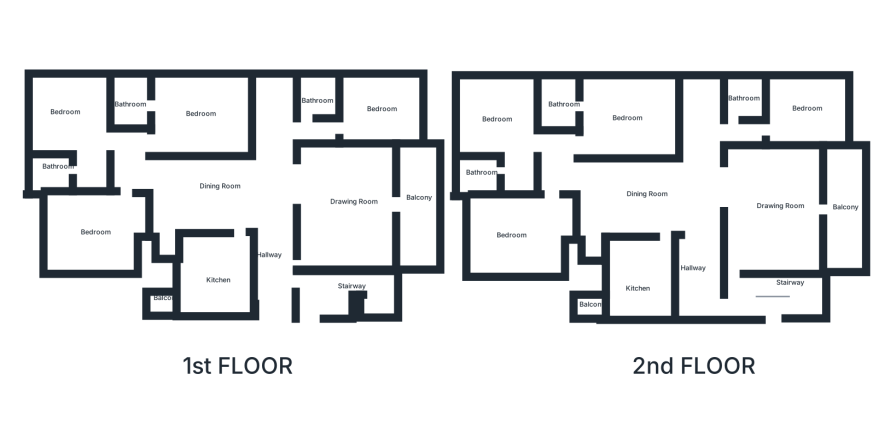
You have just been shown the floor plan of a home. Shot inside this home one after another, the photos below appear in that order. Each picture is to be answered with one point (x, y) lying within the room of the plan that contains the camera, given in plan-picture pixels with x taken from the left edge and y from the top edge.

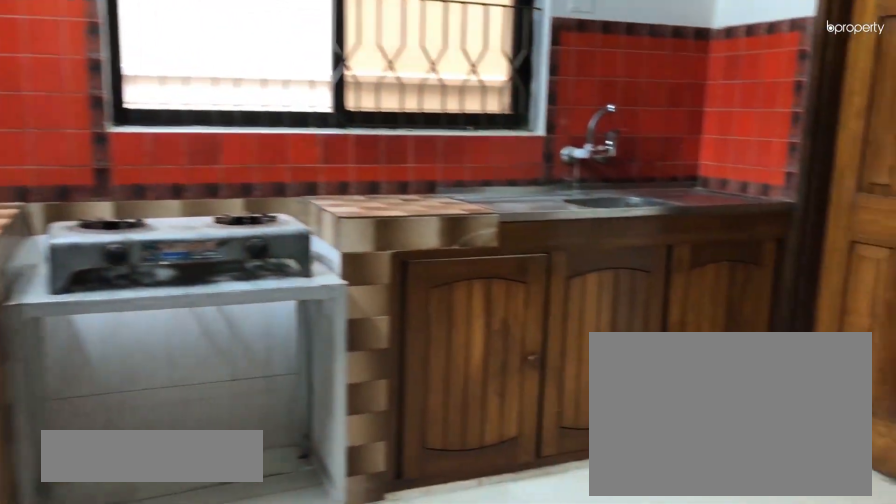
(216, 277)
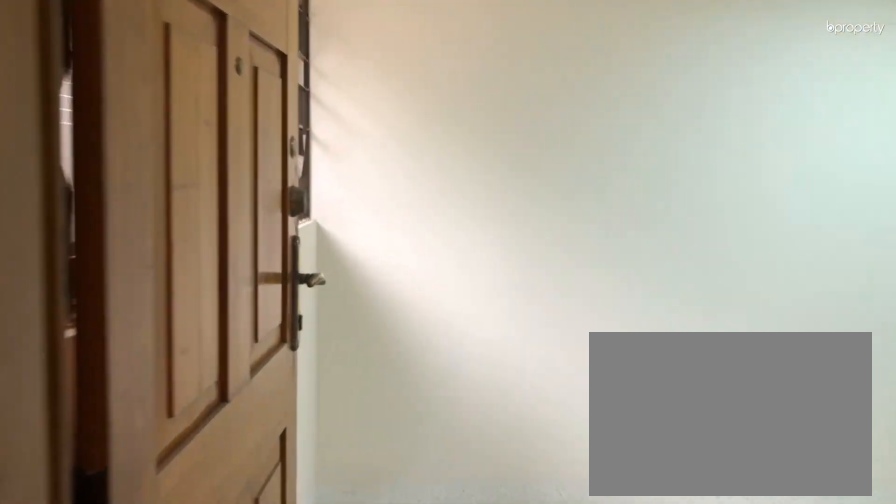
(758, 304)
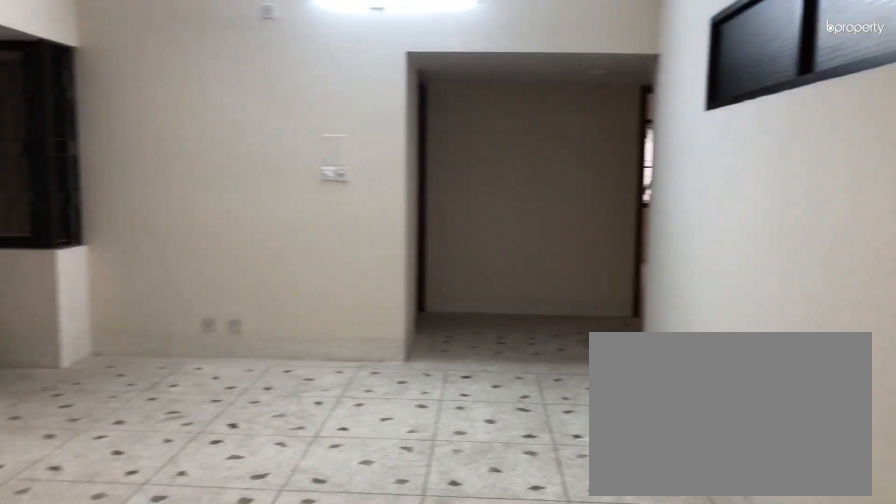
(680, 193)
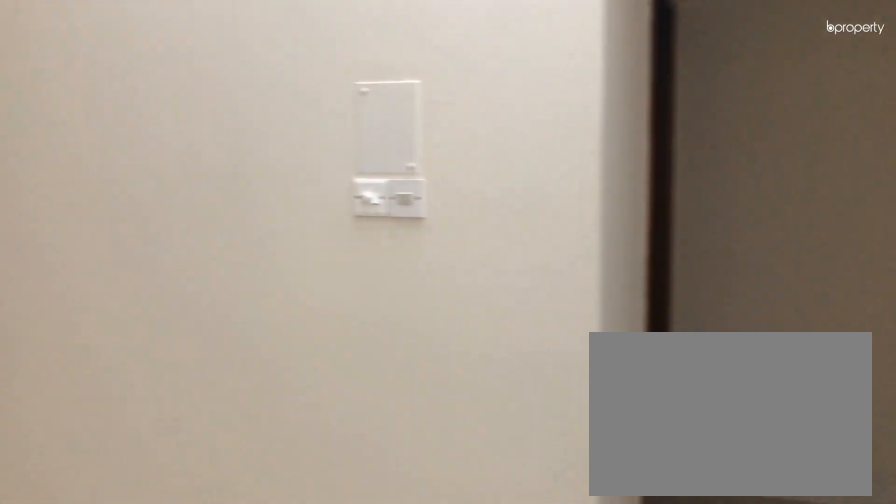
(627, 192)
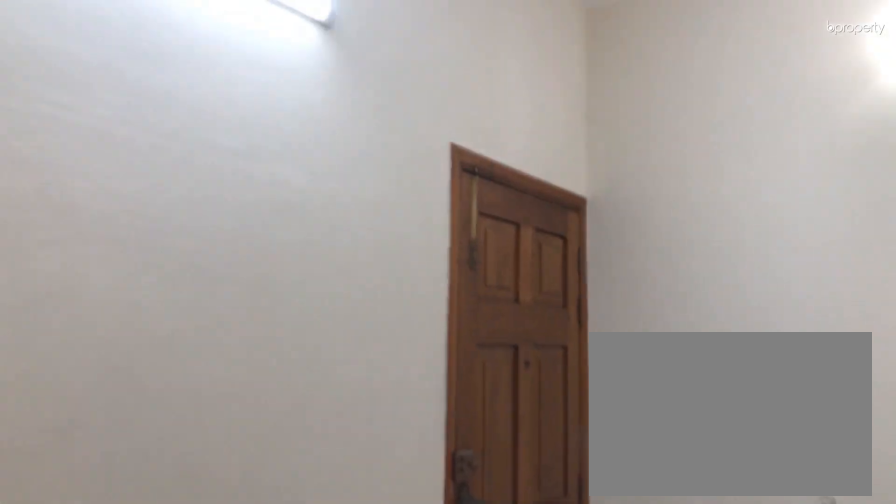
(781, 212)
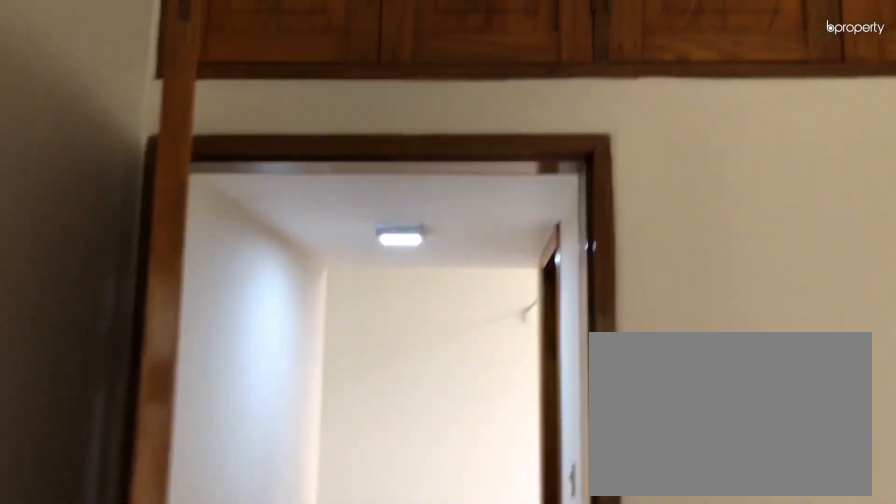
(810, 113)
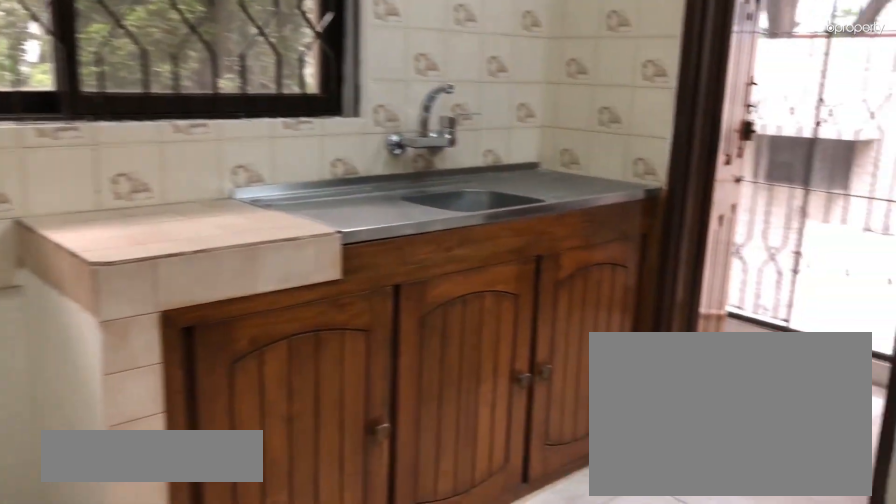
(641, 276)
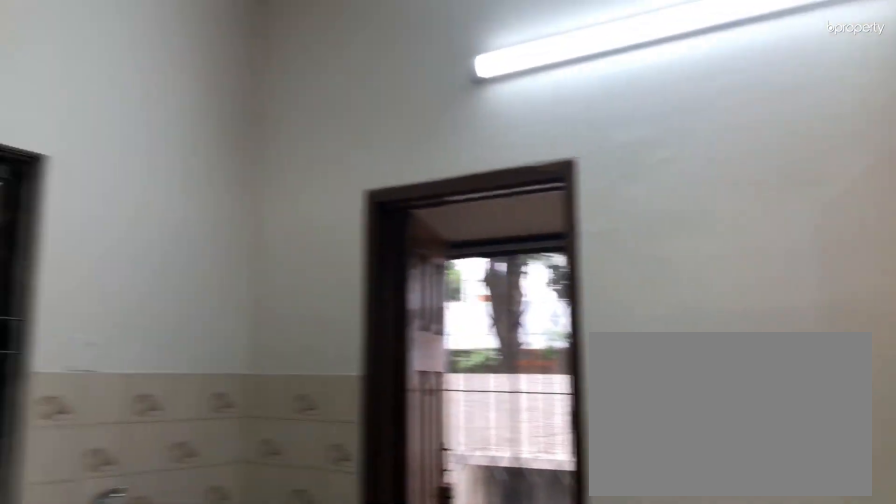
(647, 271)
